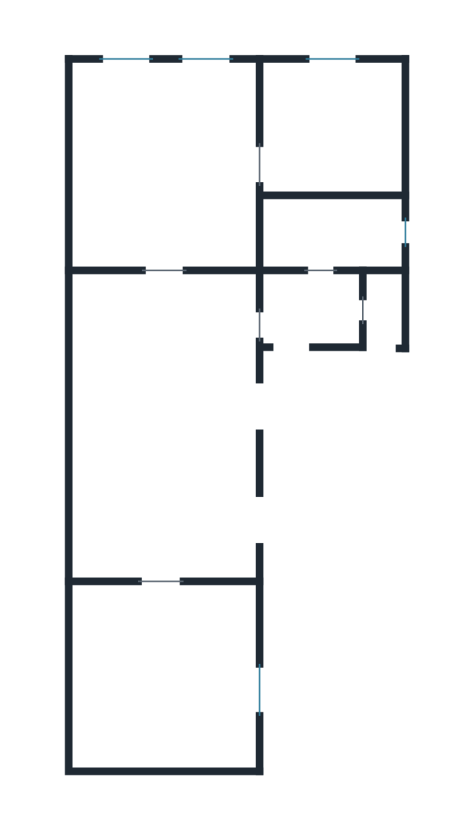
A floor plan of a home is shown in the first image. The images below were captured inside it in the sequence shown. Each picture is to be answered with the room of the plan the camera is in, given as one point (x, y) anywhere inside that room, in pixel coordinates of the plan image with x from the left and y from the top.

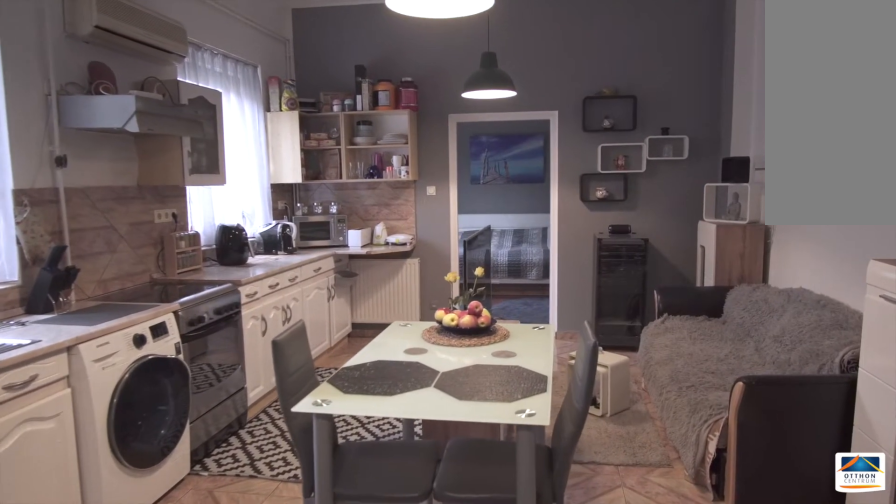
(154, 425)
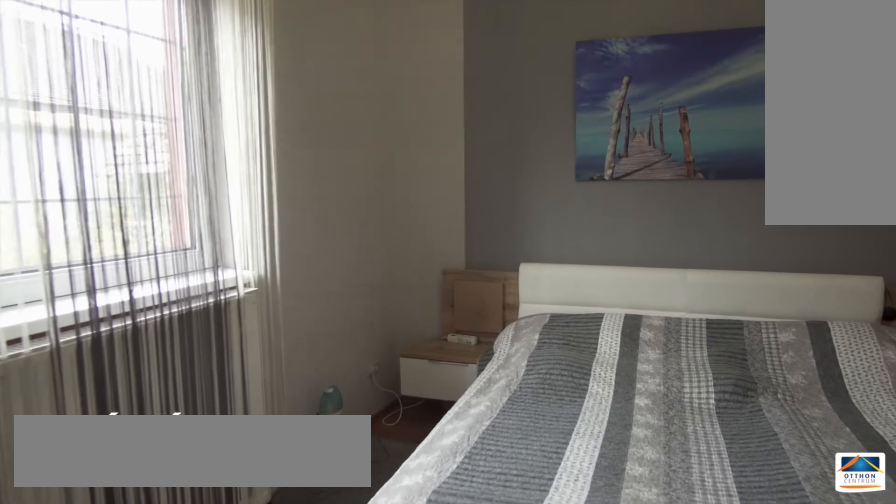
(154, 681)
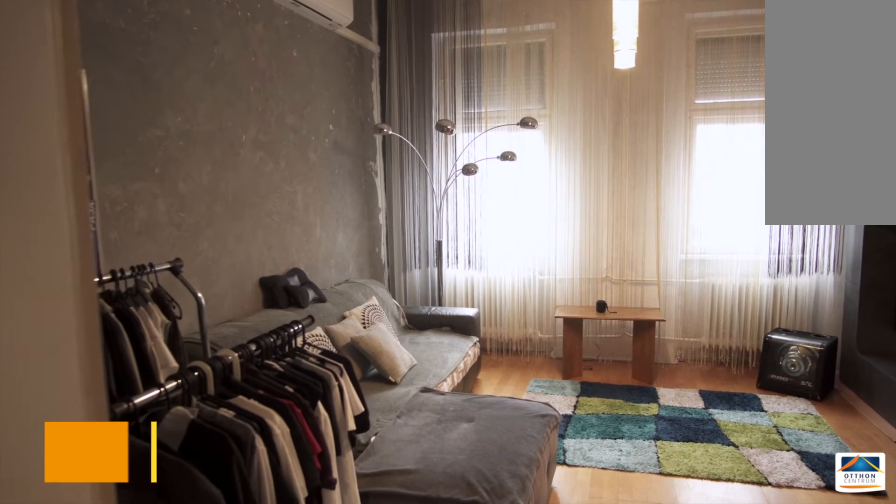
(154, 153)
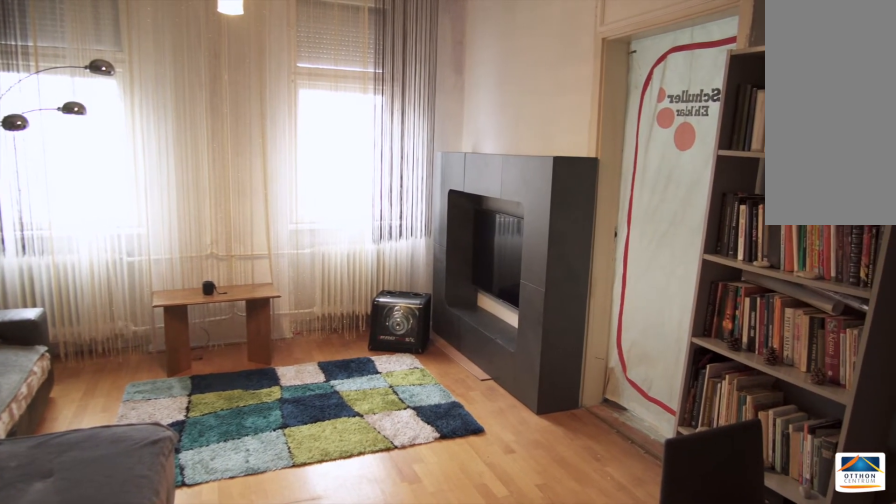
(154, 152)
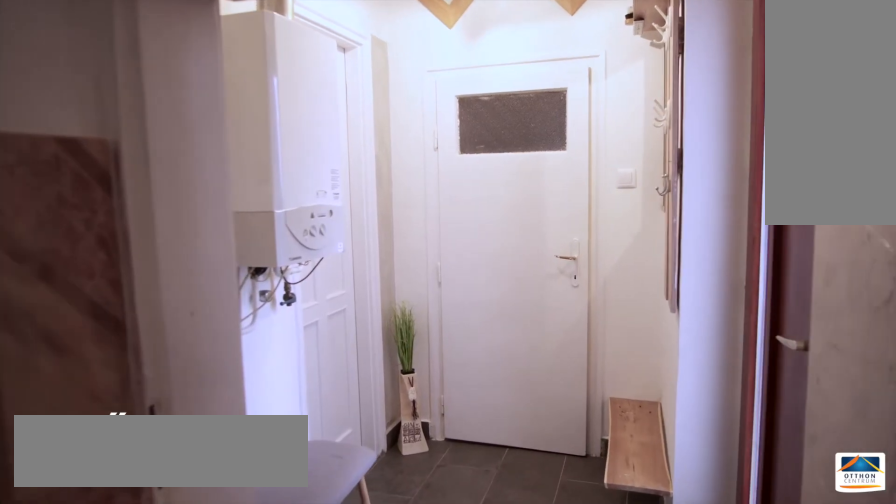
(305, 309)
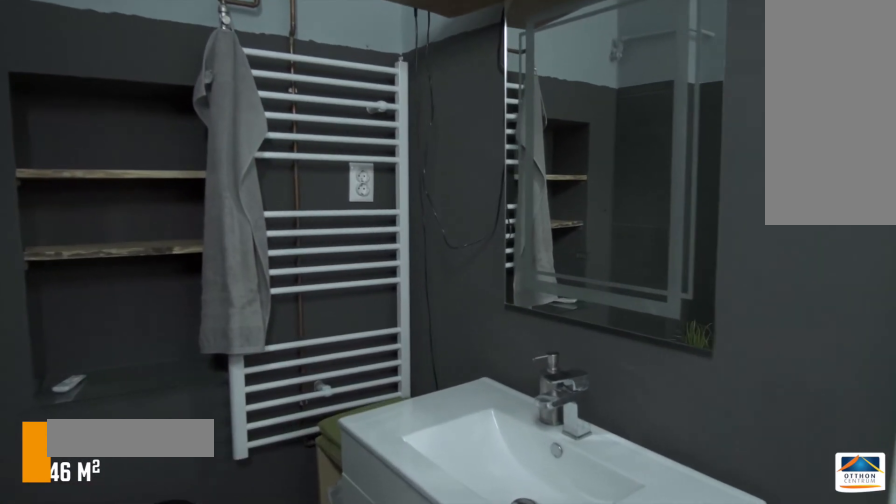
(337, 232)
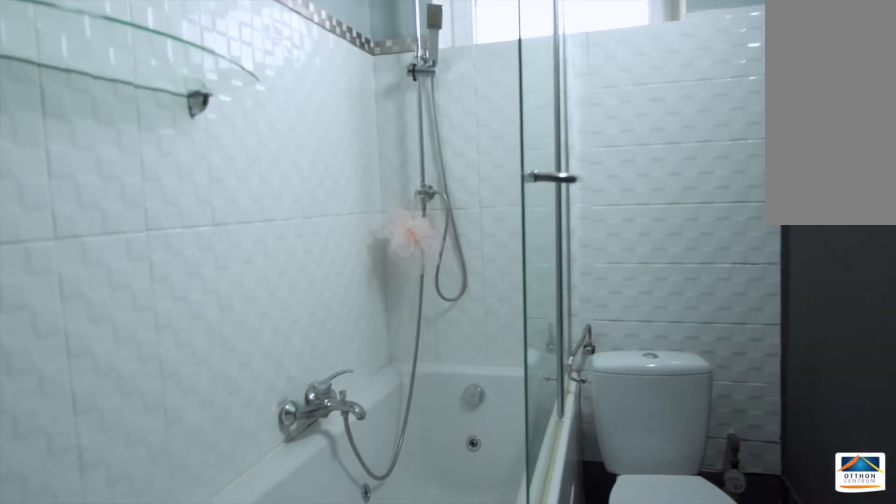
(337, 232)
